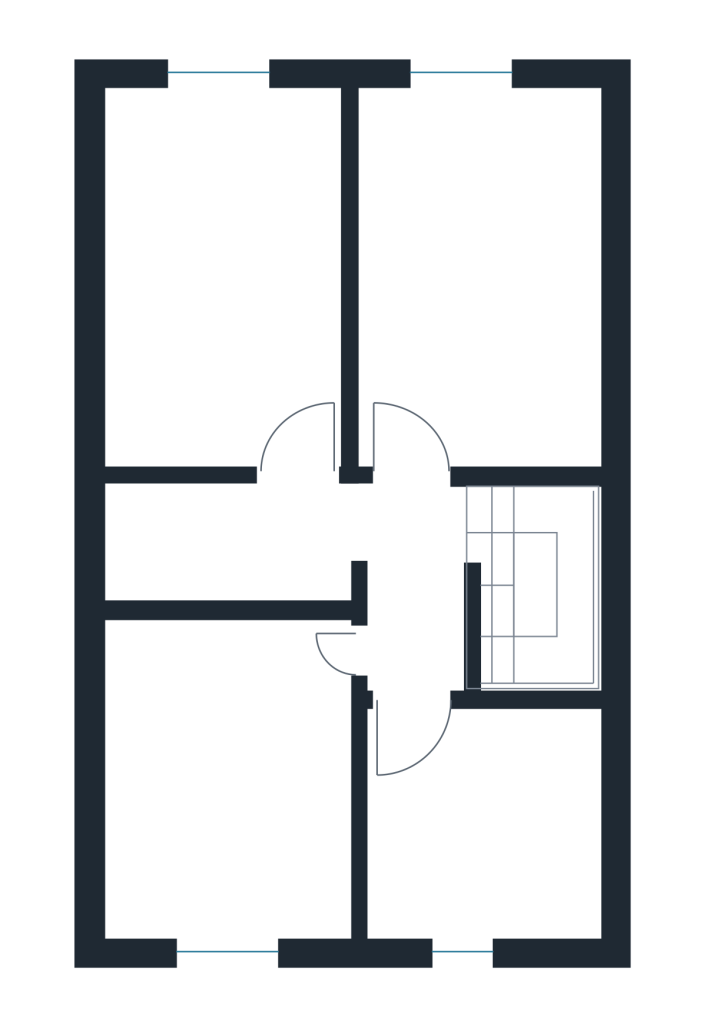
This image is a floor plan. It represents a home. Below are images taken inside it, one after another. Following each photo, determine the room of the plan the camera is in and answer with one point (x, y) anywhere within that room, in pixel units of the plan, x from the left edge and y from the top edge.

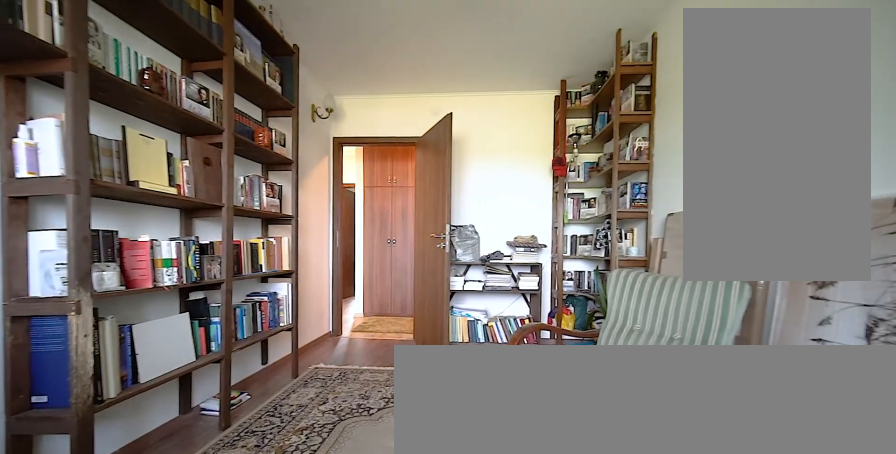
(220, 271)
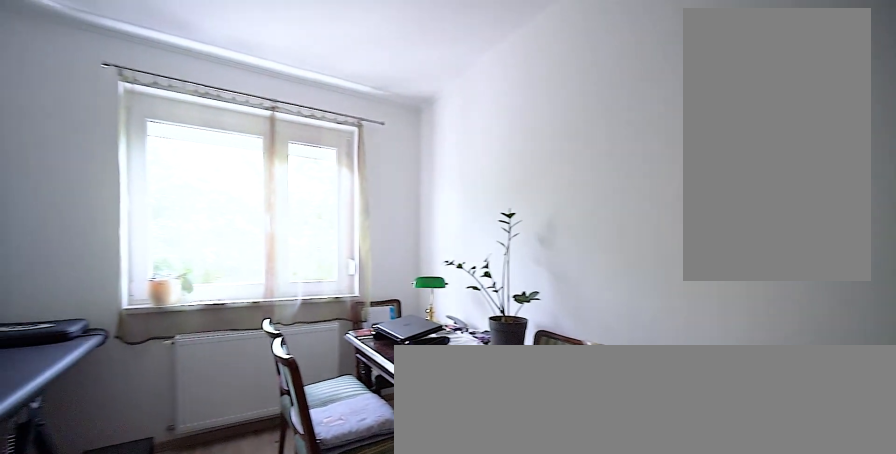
(220, 791)
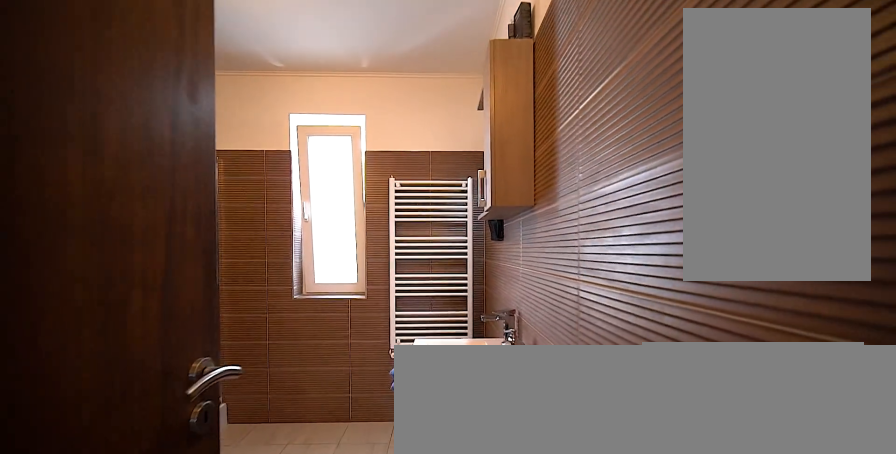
(485, 810)
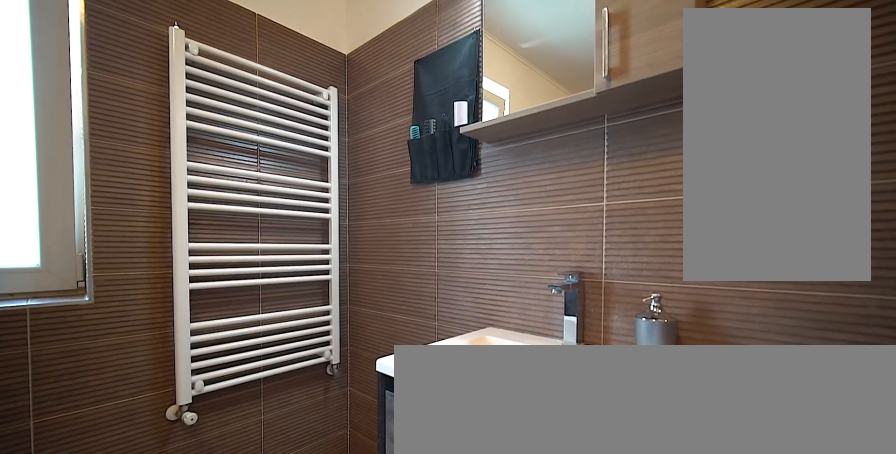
(485, 810)
